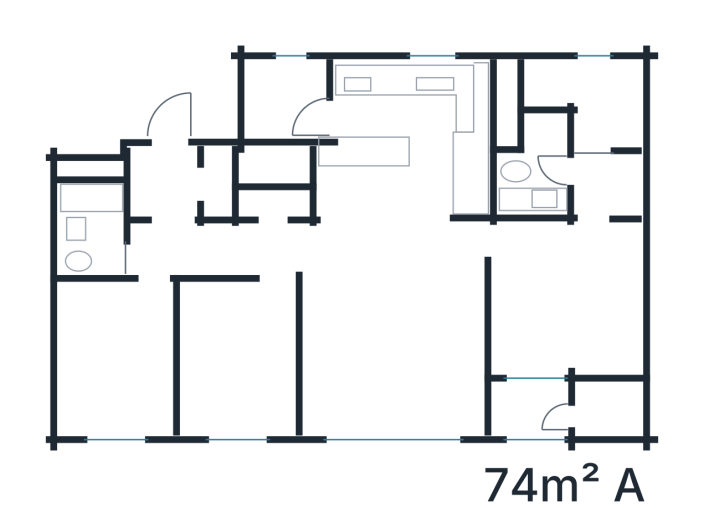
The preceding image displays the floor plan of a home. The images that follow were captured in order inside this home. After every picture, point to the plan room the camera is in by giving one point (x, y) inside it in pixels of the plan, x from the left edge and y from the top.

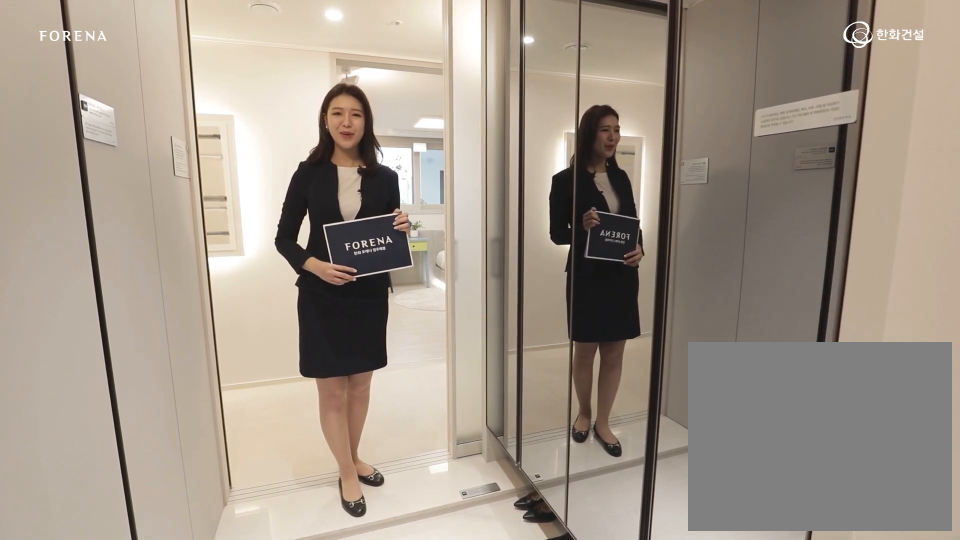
(172, 180)
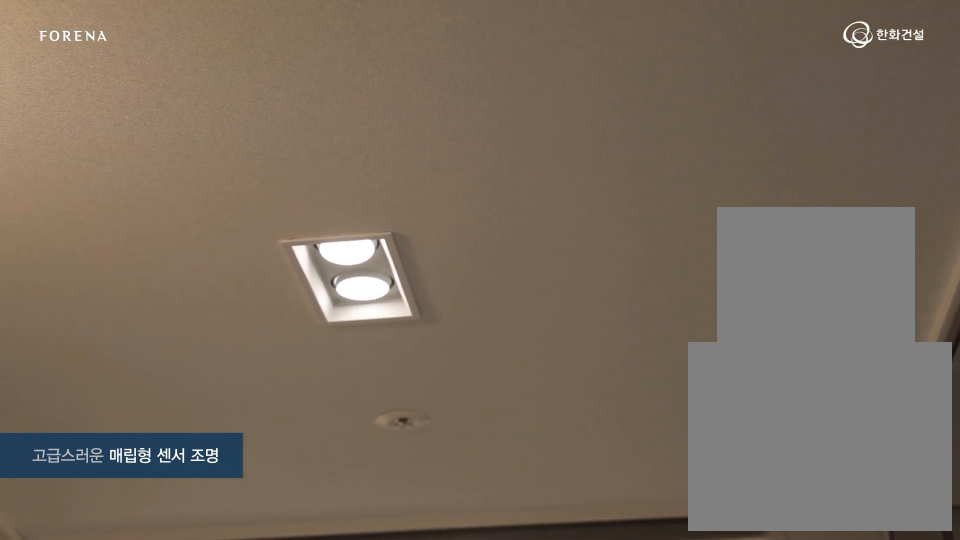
(172, 180)
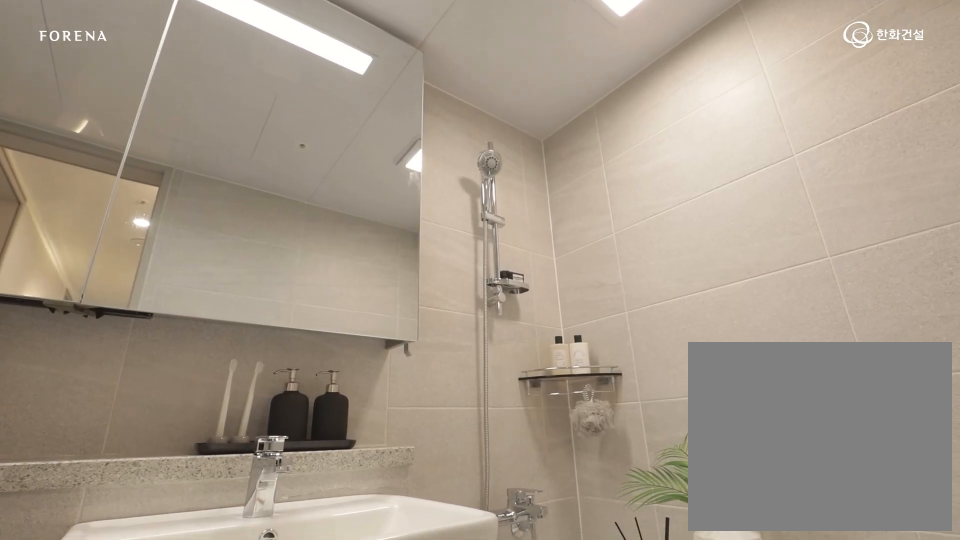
(118, 254)
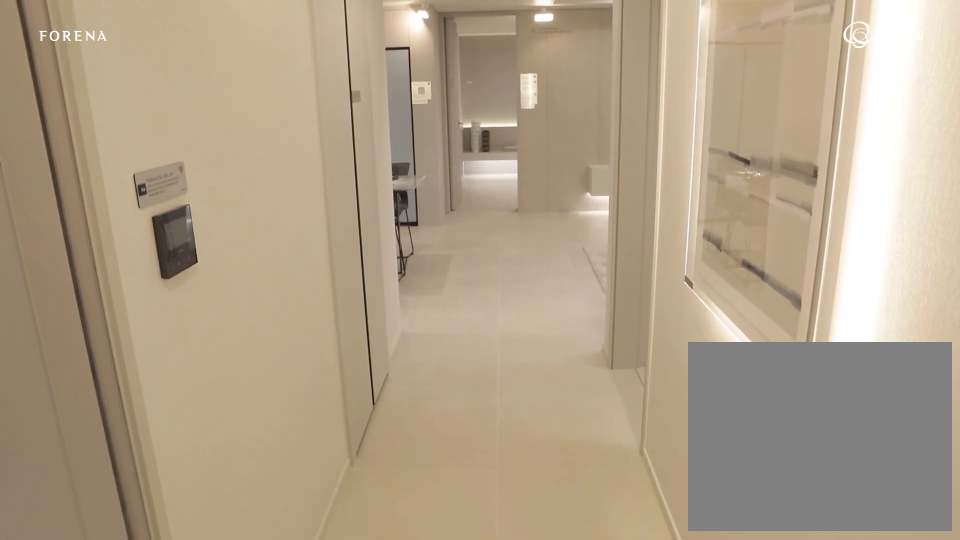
(250, 249)
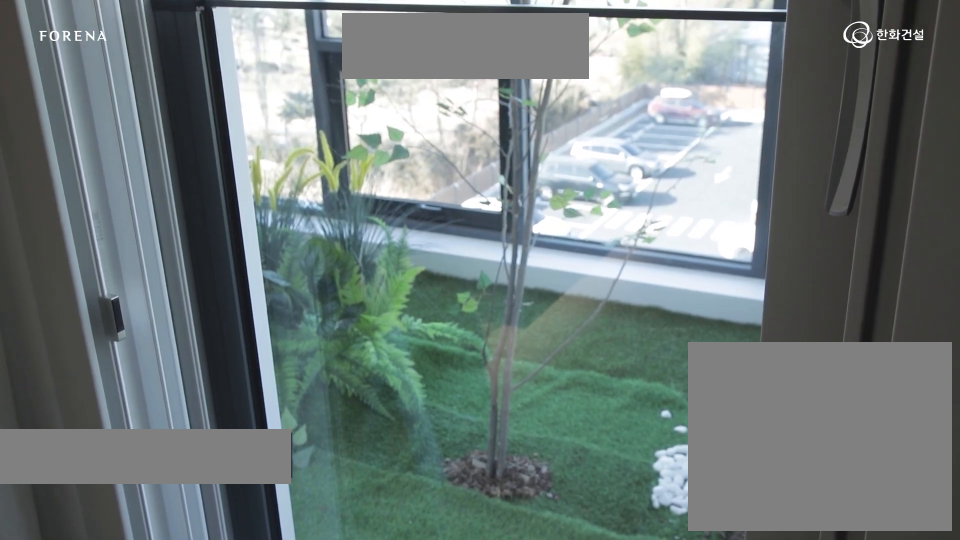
(399, 339)
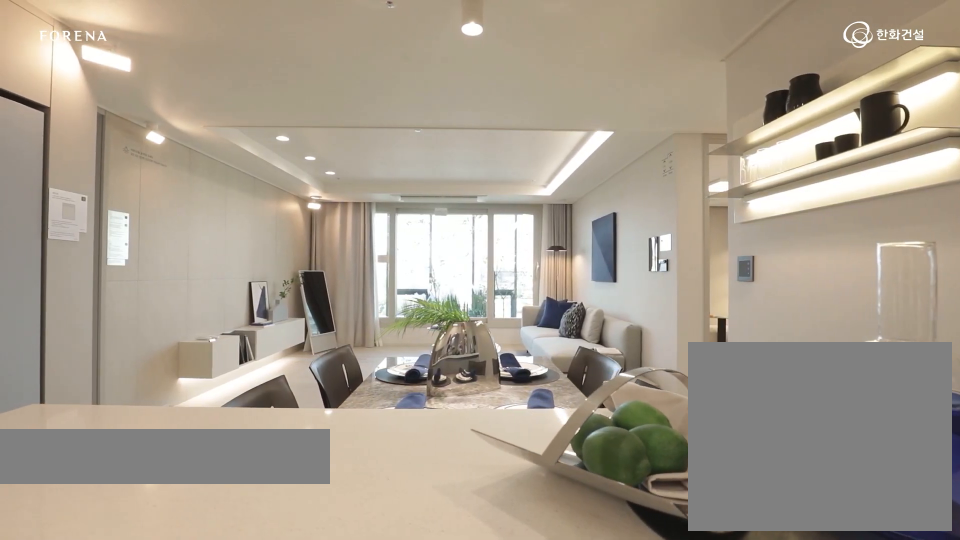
(386, 197)
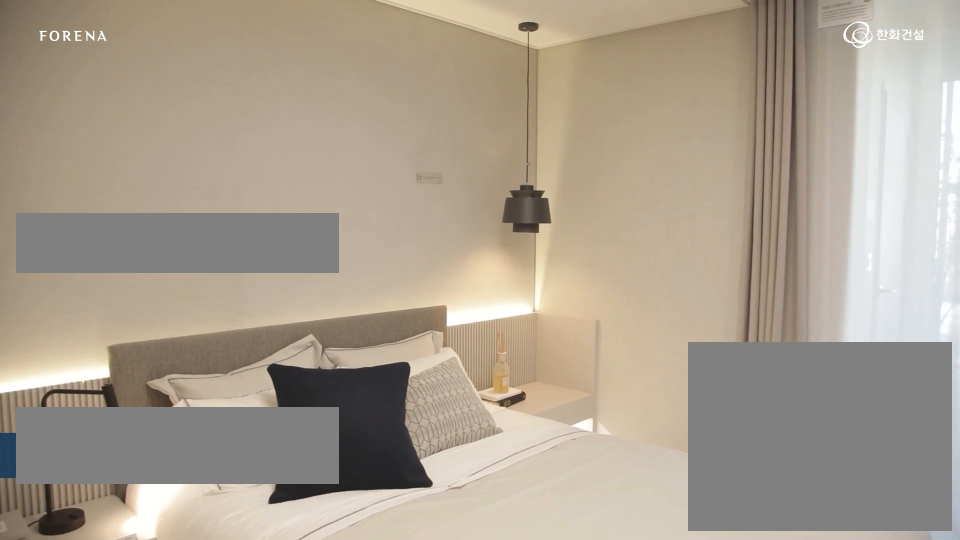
(568, 289)
